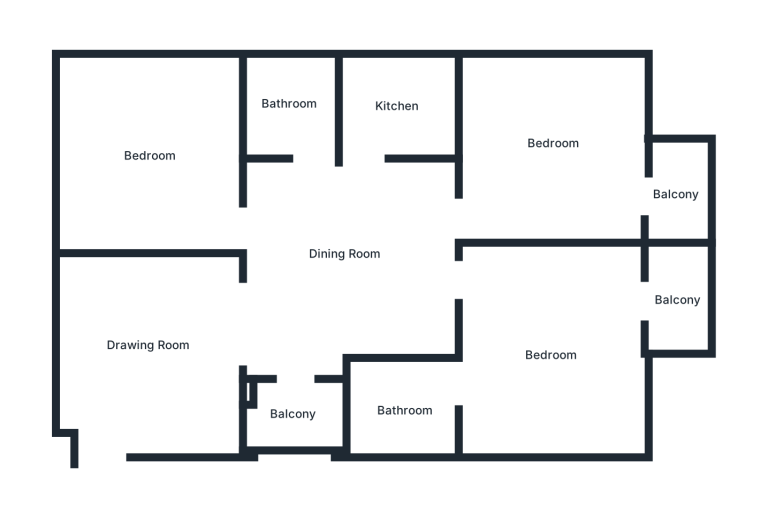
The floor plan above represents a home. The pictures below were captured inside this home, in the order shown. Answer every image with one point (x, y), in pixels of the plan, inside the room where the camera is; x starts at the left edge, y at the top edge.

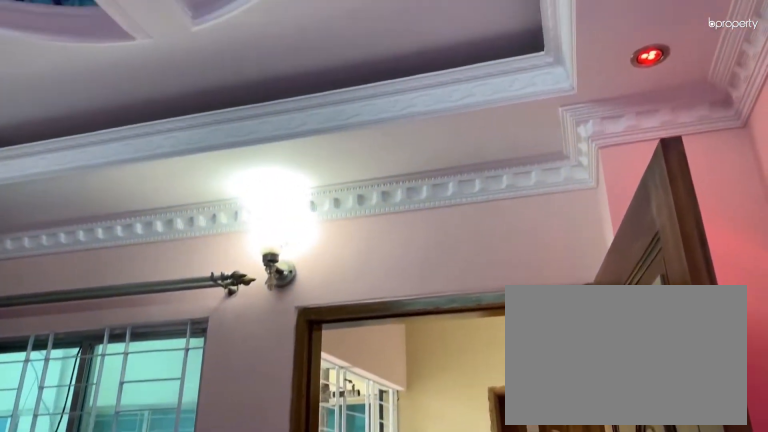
(146, 346)
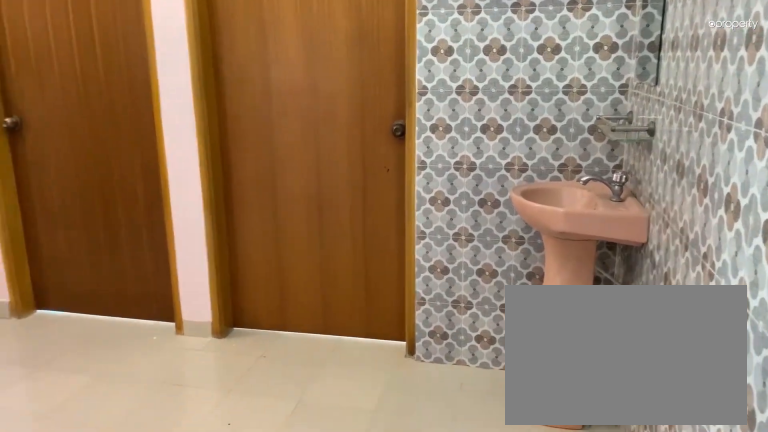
(342, 253)
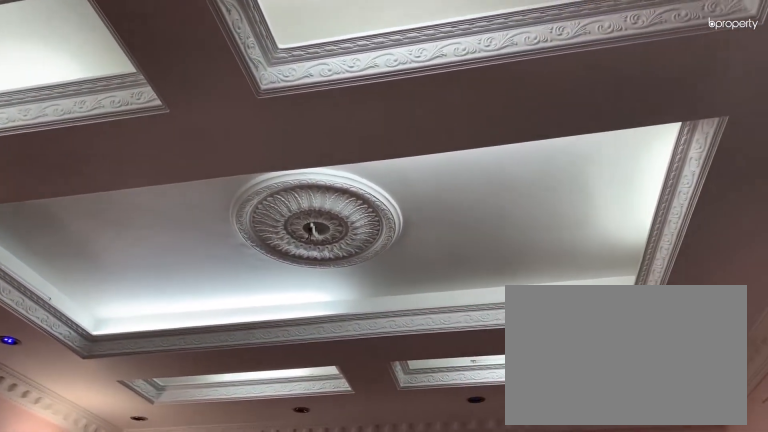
(342, 253)
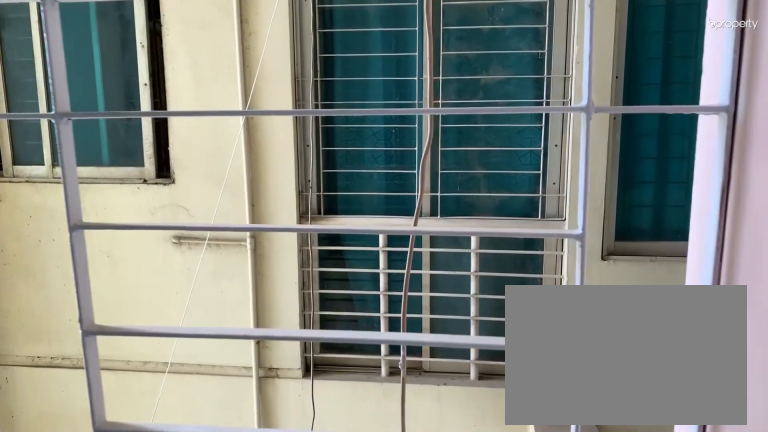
(294, 420)
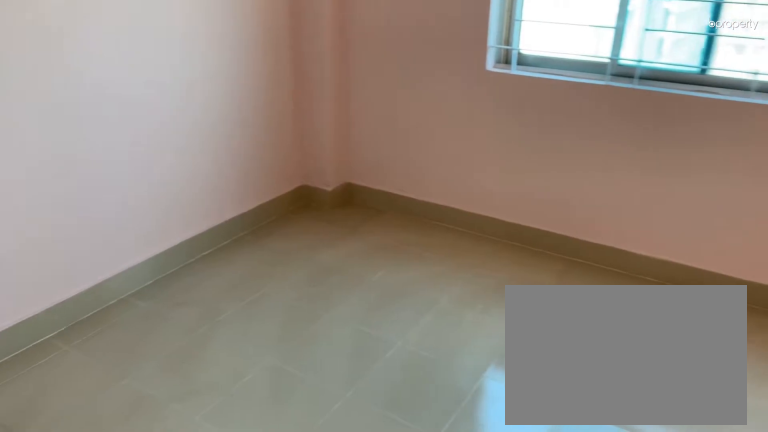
(153, 153)
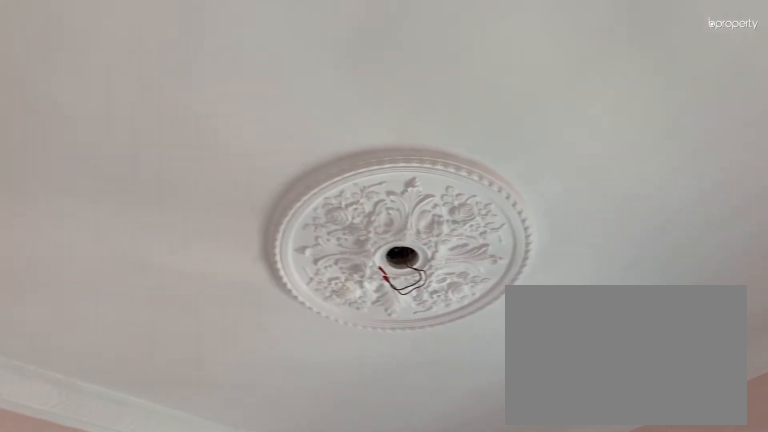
(153, 153)
